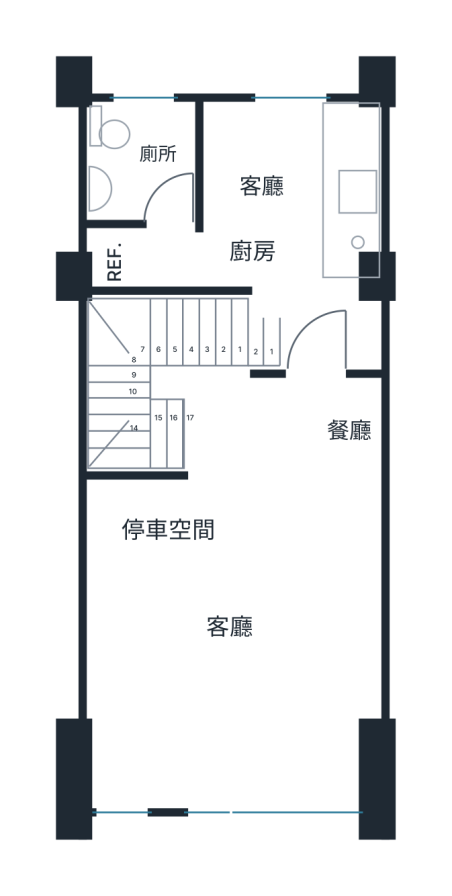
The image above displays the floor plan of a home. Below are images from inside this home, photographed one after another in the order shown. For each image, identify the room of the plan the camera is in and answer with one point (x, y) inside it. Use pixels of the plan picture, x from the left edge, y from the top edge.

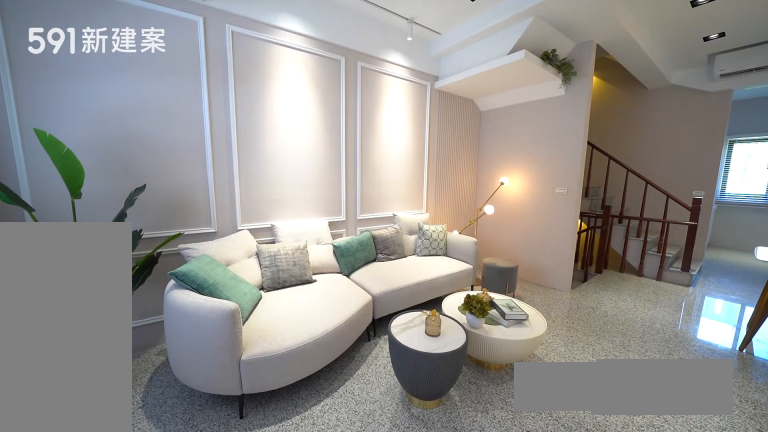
(238, 642)
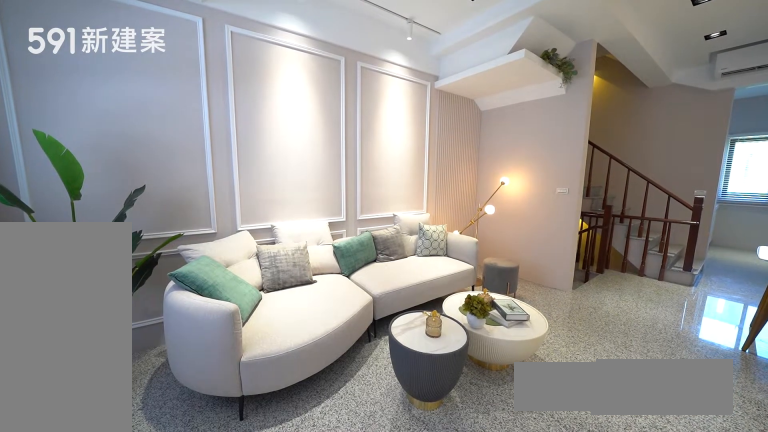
(238, 642)
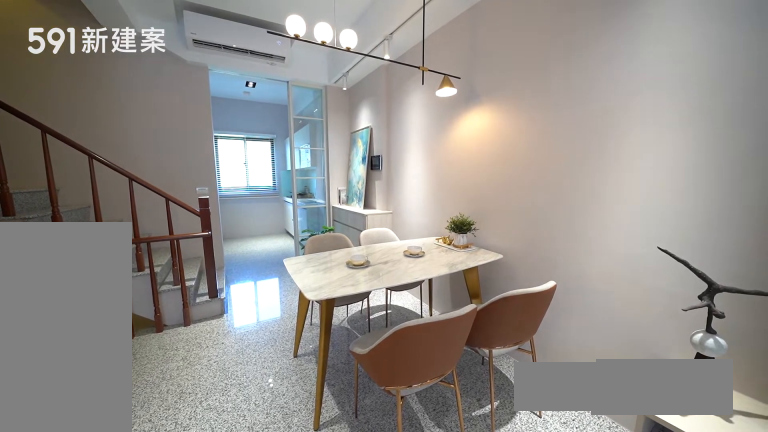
(322, 425)
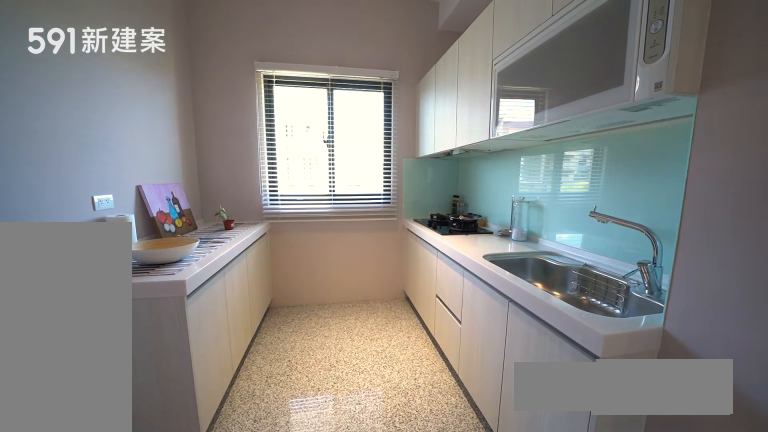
(294, 190)
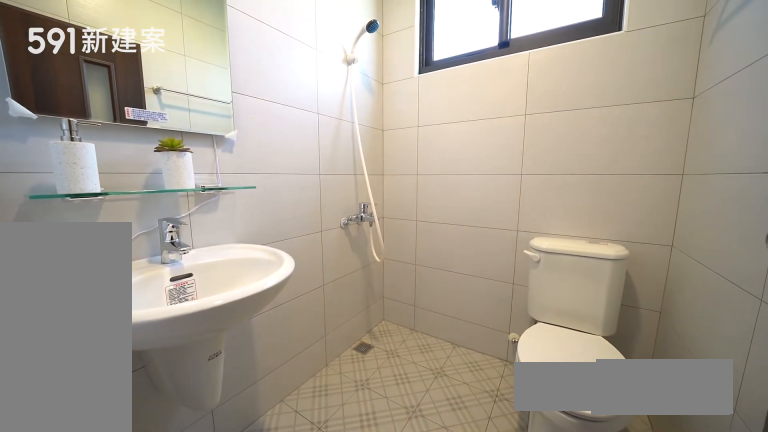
(144, 160)
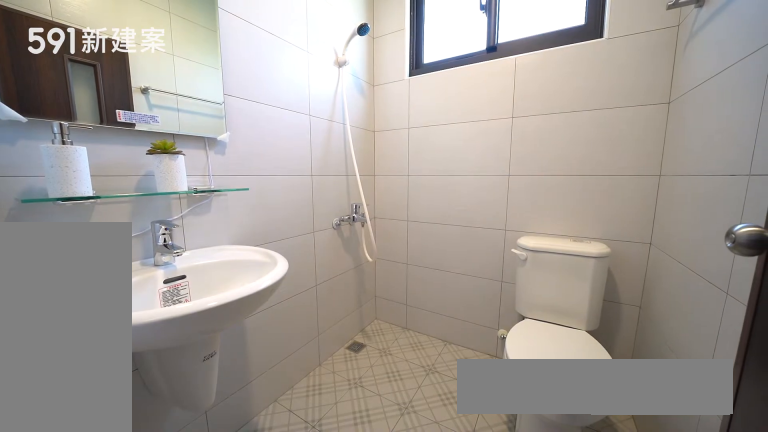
(144, 160)
